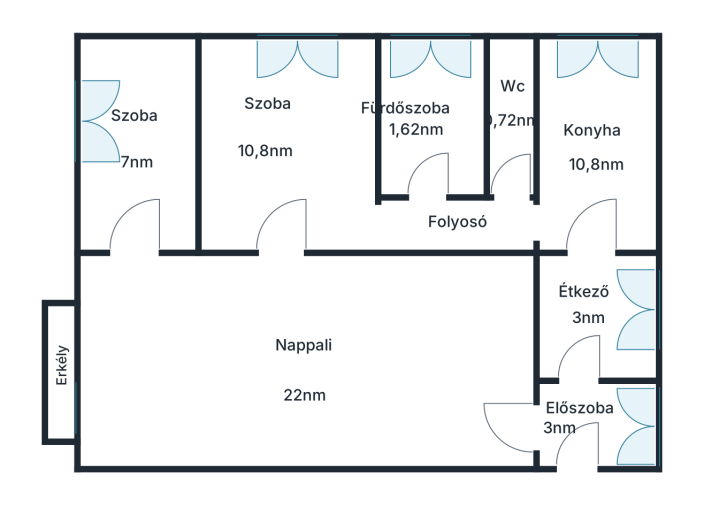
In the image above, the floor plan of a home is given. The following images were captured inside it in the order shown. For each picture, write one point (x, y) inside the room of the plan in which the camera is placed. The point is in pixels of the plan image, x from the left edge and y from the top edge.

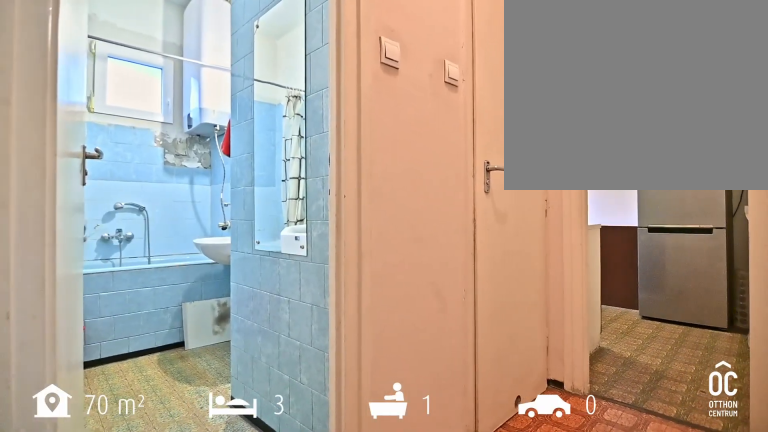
(451, 225)
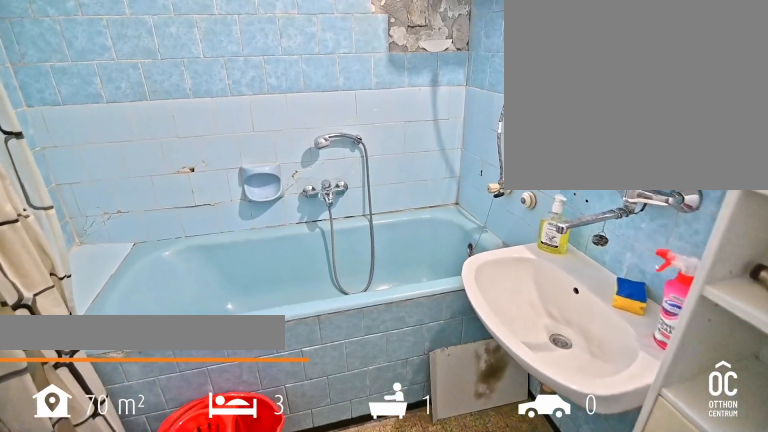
(429, 124)
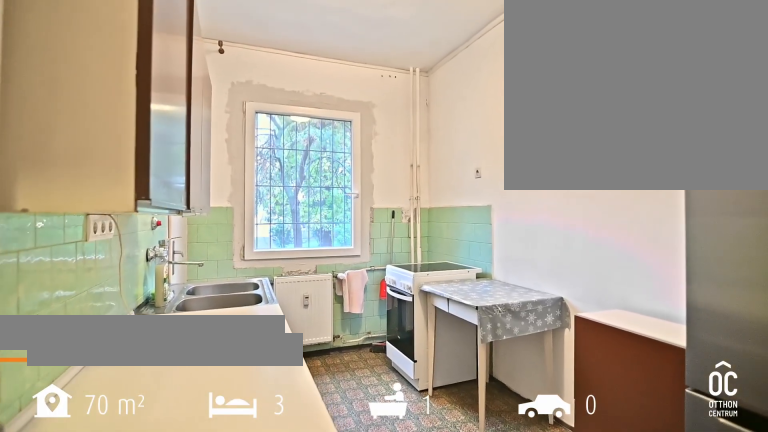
(594, 145)
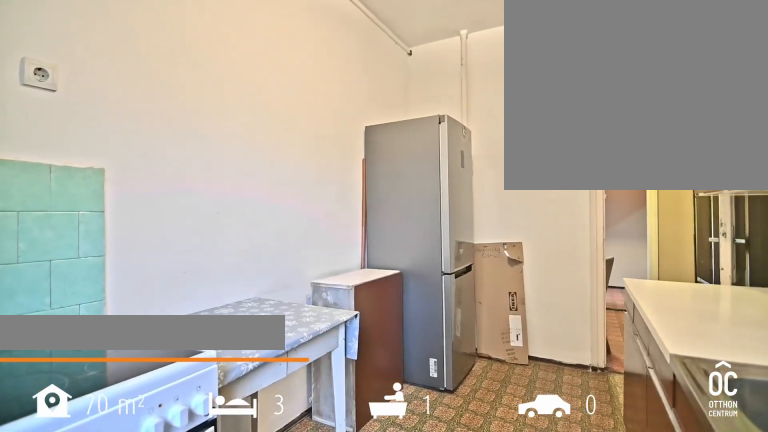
(594, 145)
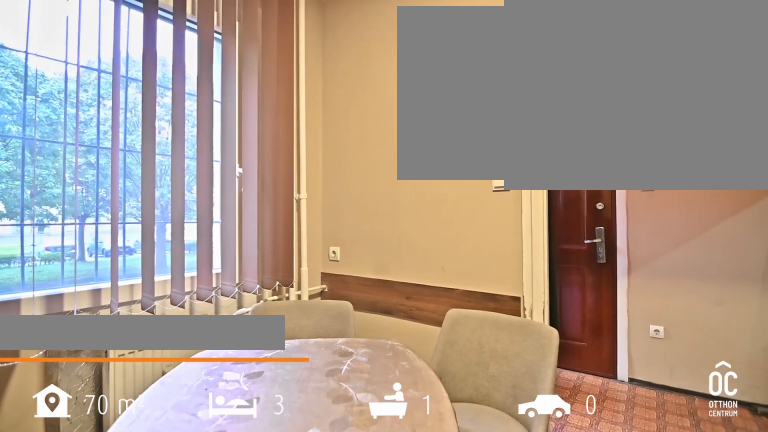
(596, 314)
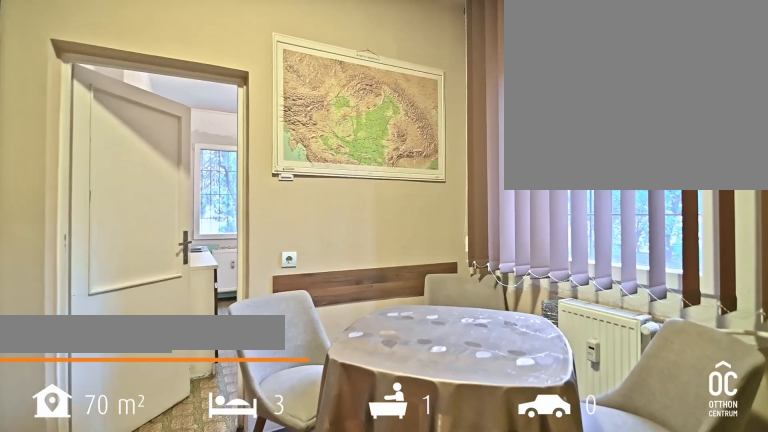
(596, 313)
